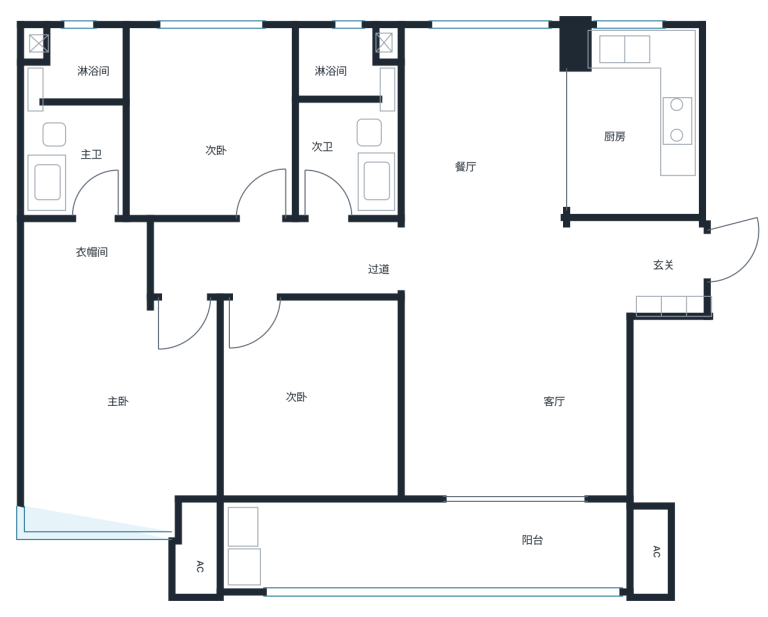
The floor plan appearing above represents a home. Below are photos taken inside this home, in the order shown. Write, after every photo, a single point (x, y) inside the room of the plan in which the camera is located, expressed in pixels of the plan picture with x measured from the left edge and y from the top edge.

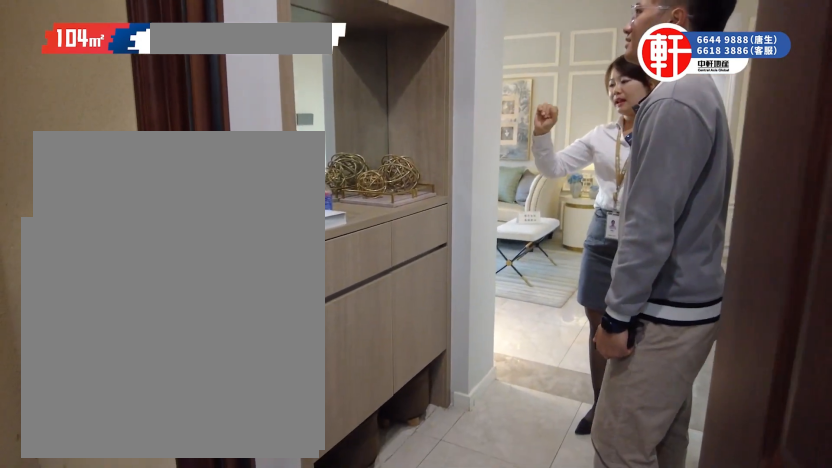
(665, 270)
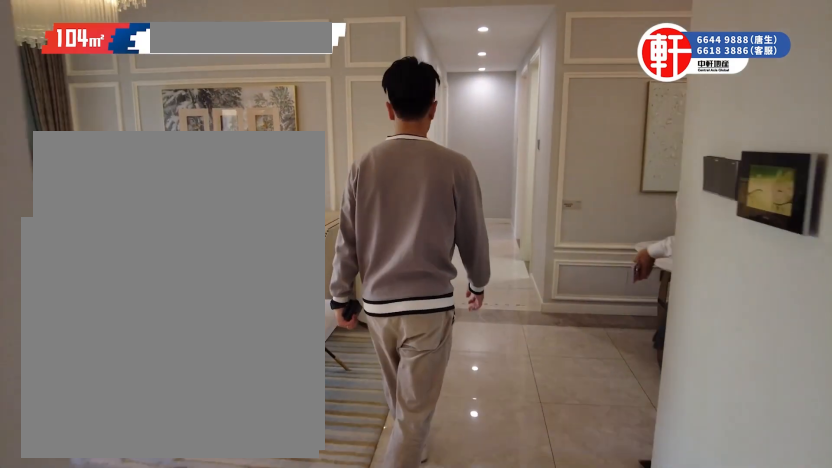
(481, 283)
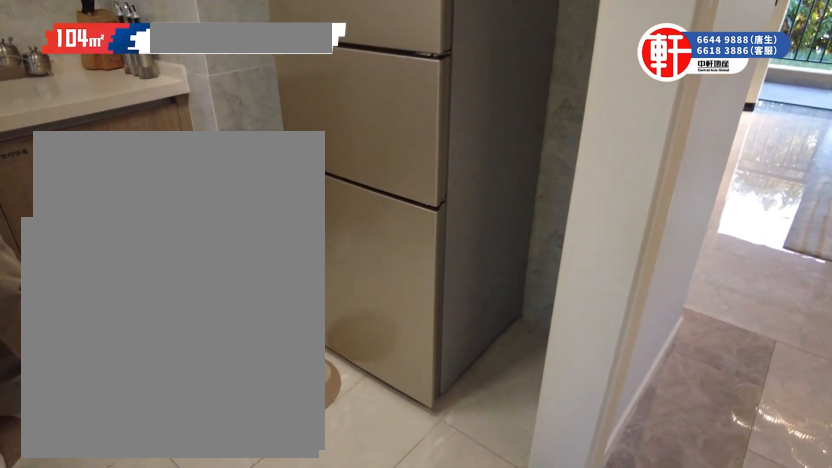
(640, 146)
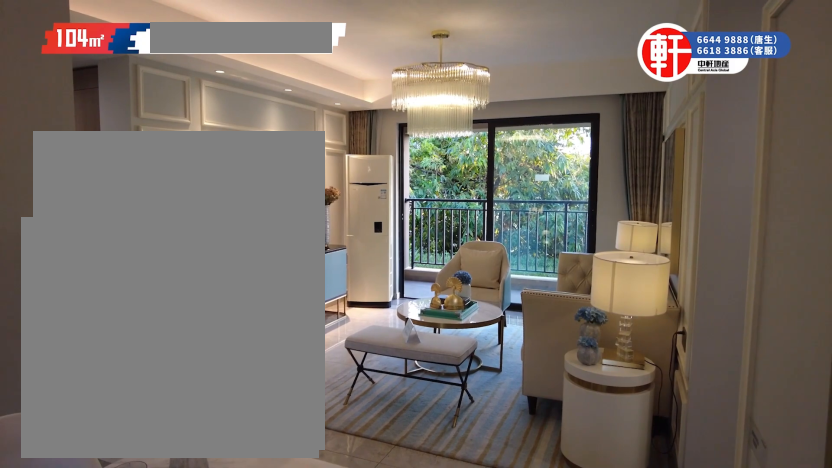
(491, 290)
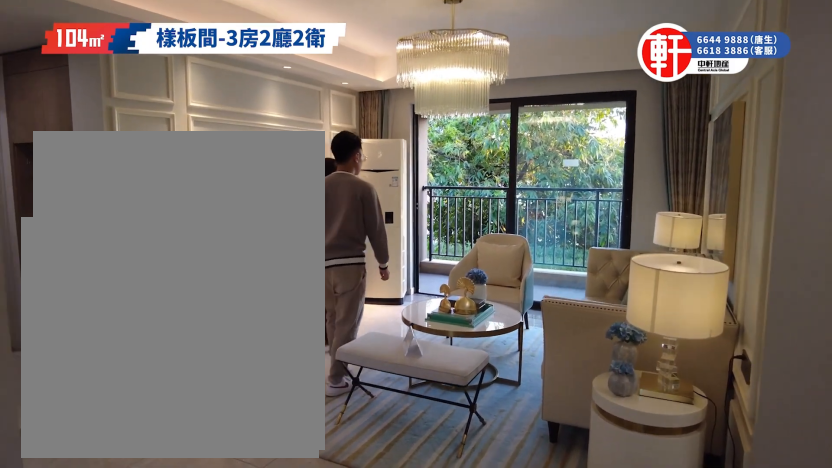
(491, 290)
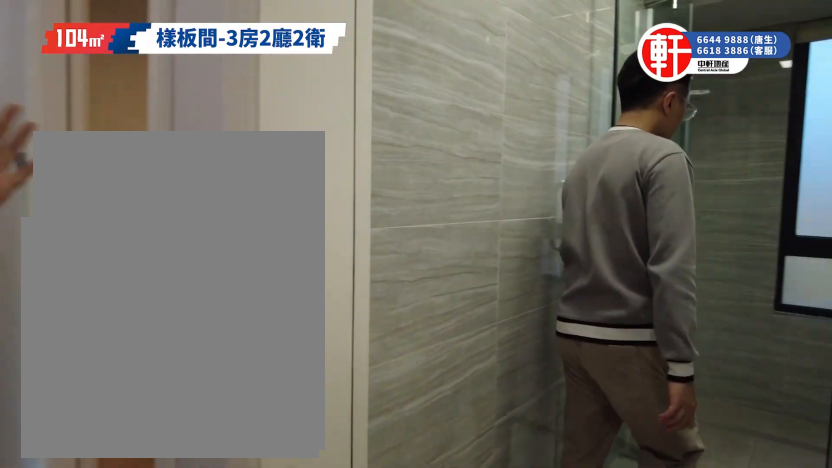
(353, 159)
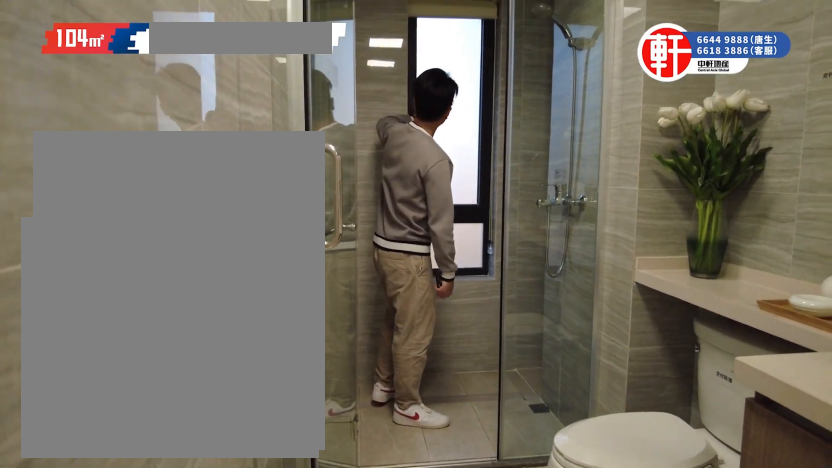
(353, 159)
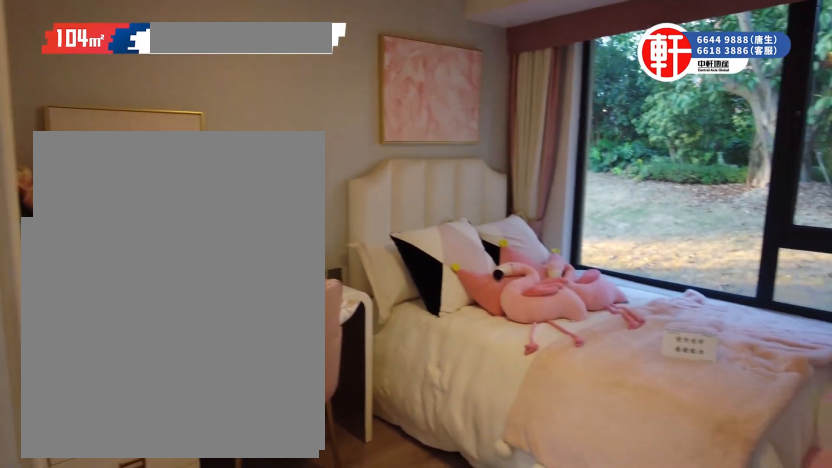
(230, 160)
